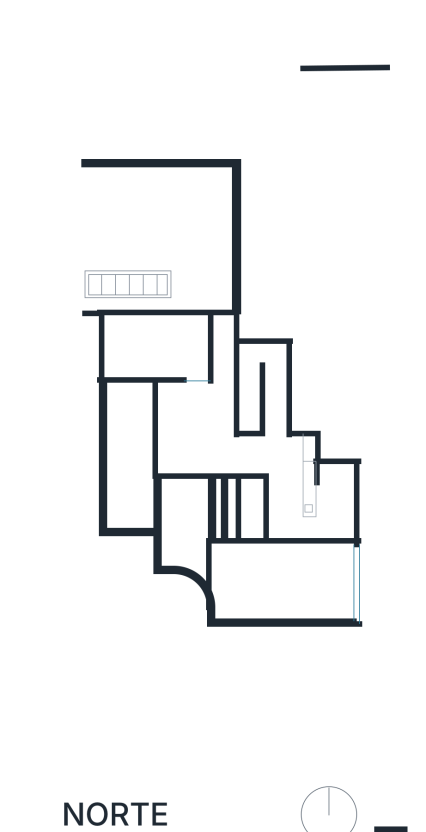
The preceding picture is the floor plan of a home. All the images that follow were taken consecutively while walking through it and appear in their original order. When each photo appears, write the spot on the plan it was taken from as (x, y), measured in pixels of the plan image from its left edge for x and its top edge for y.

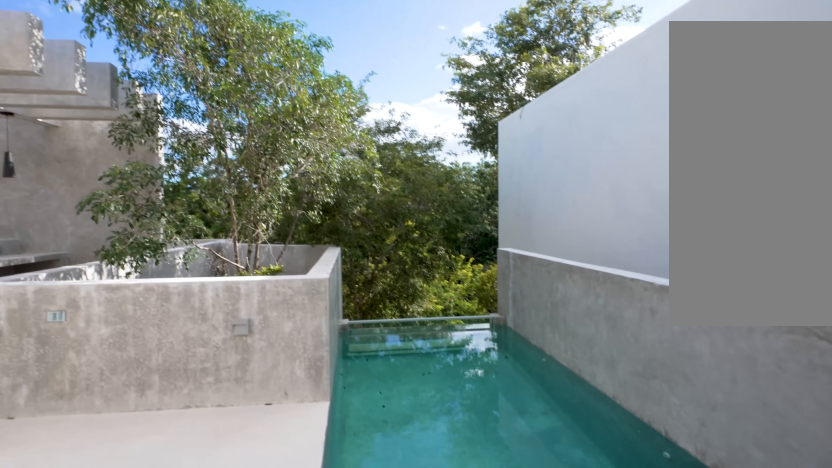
(171, 439)
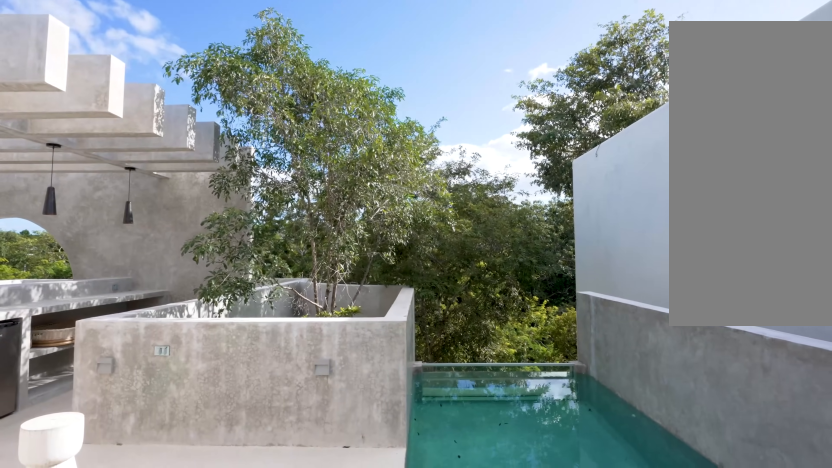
(171, 439)
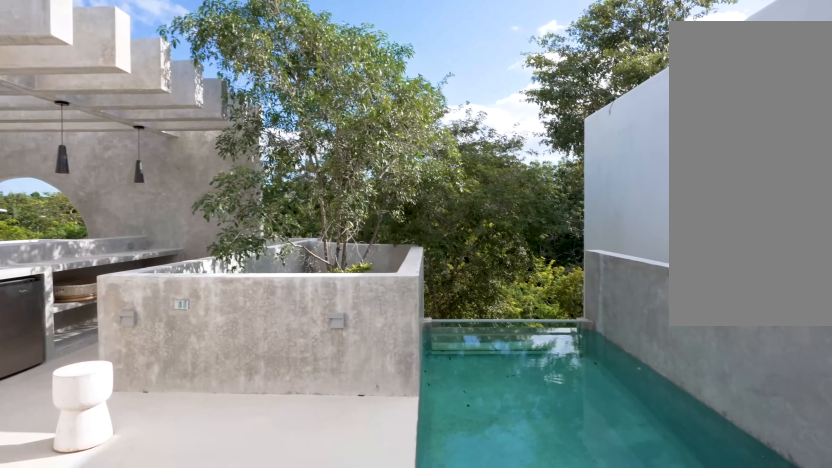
(178, 398)
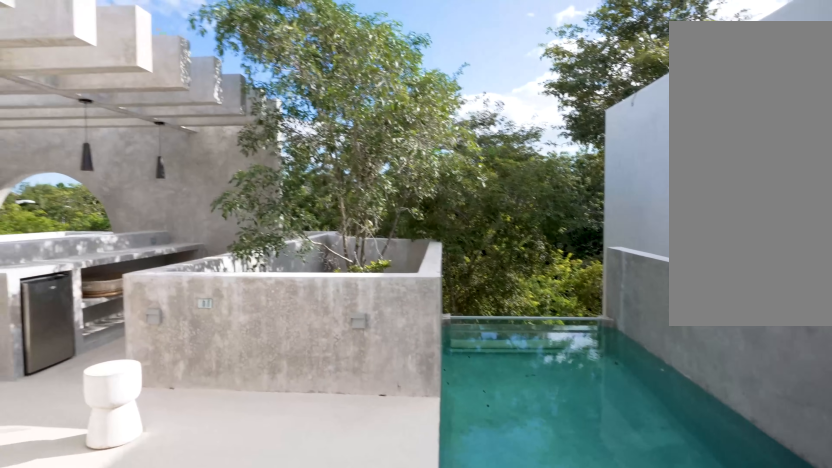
(179, 397)
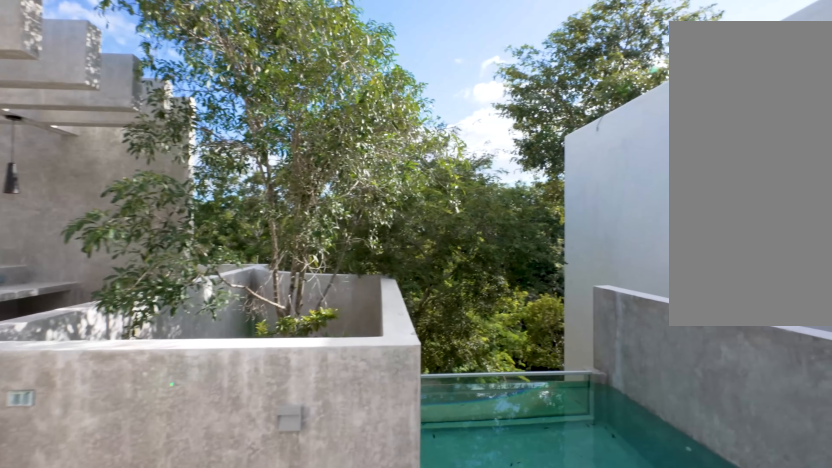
(179, 398)
